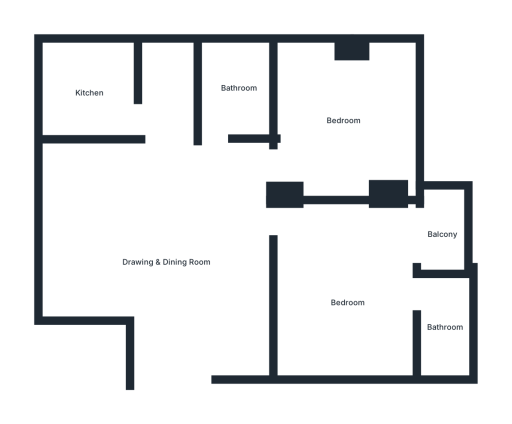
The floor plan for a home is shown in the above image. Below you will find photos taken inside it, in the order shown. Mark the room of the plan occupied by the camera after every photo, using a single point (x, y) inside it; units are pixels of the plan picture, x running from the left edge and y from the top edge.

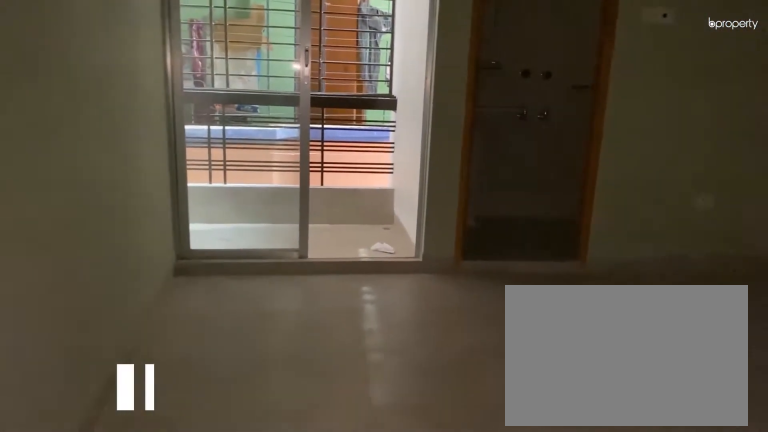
(349, 305)
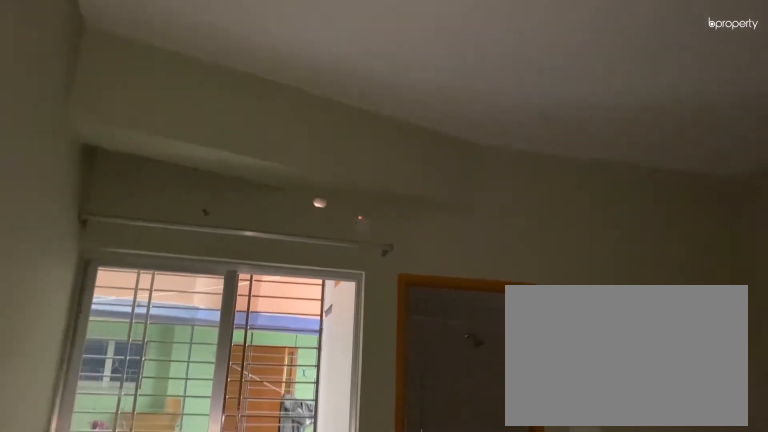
(349, 305)
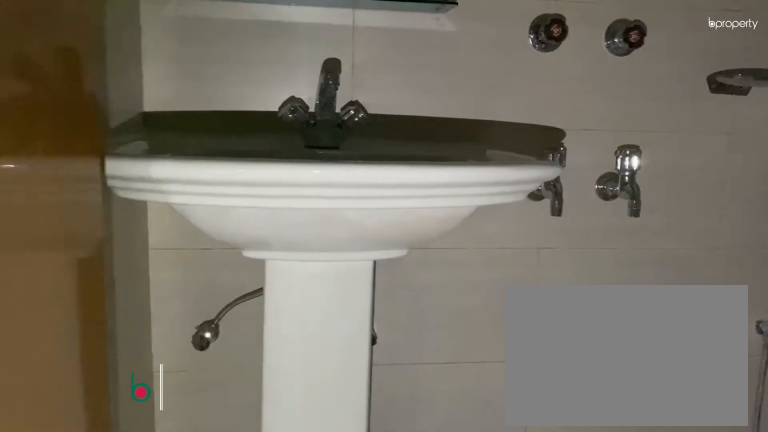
(445, 328)
